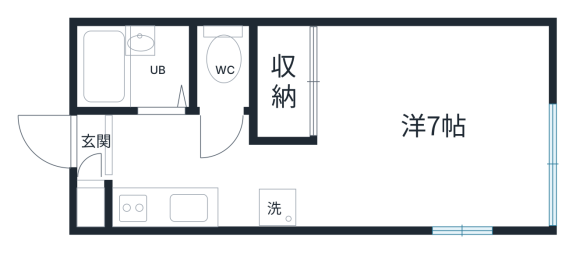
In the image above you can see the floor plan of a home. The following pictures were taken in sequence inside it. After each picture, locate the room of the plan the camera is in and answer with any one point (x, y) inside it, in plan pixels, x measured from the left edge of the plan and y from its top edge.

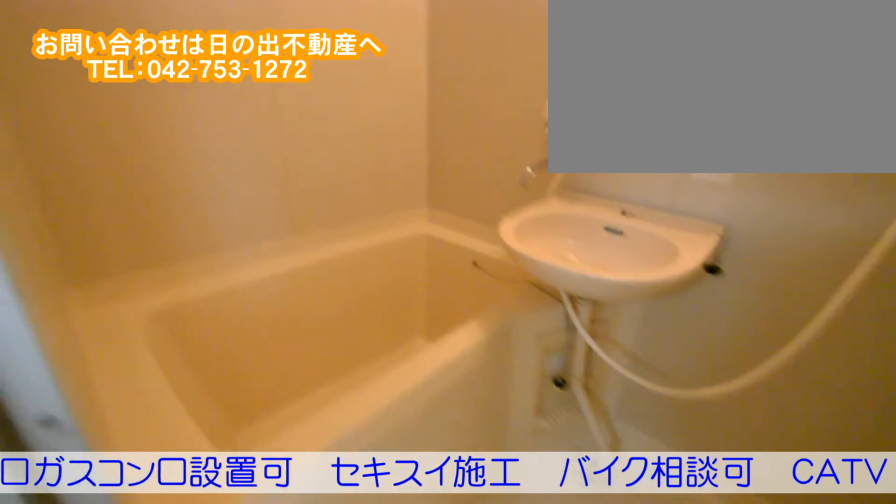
(128, 75)
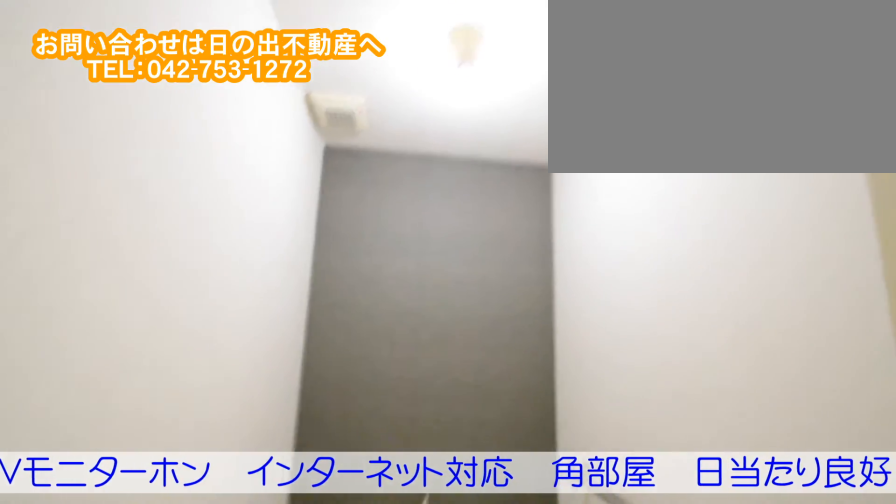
(217, 72)
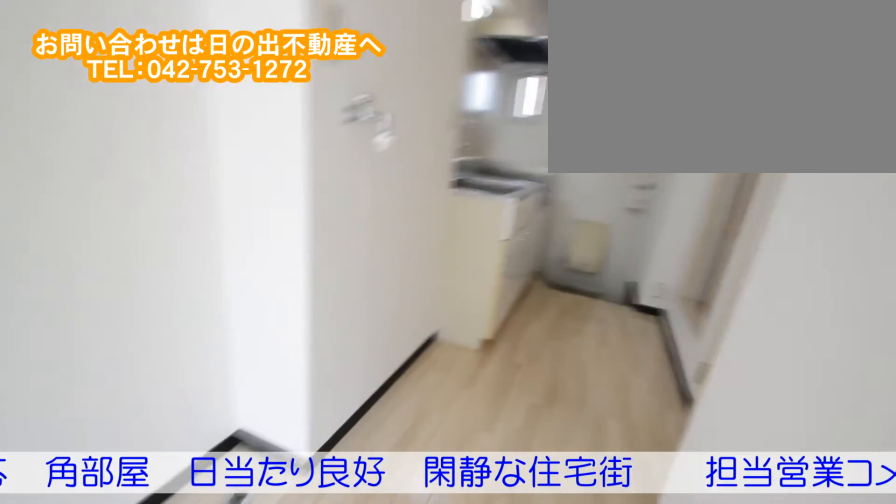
(187, 148)
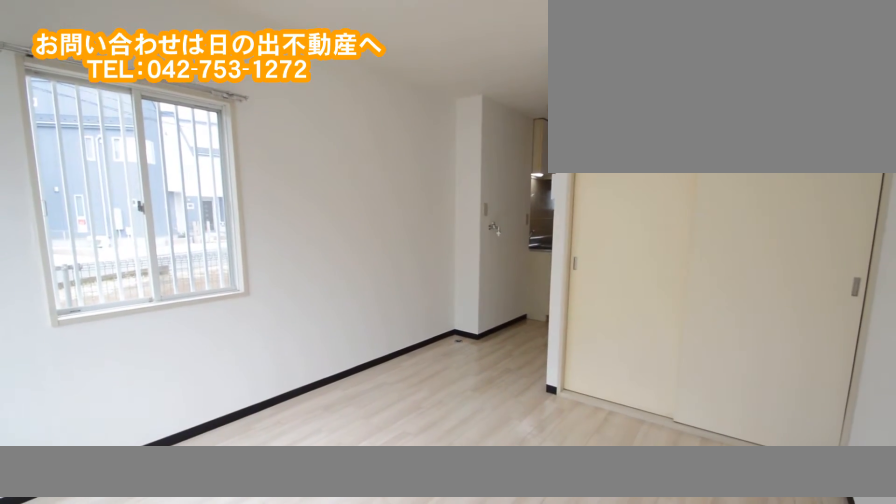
(440, 81)
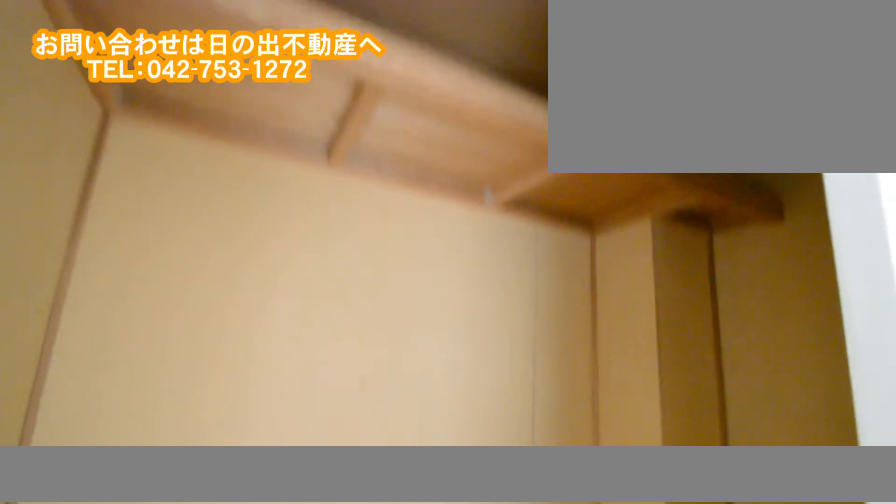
(440, 81)
